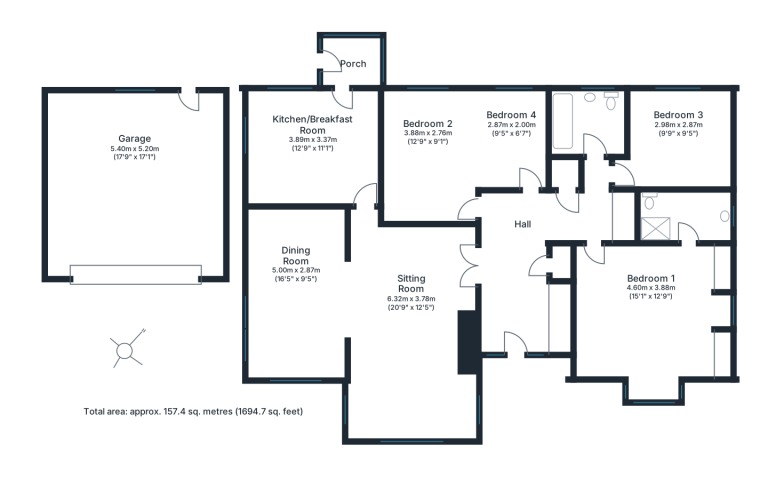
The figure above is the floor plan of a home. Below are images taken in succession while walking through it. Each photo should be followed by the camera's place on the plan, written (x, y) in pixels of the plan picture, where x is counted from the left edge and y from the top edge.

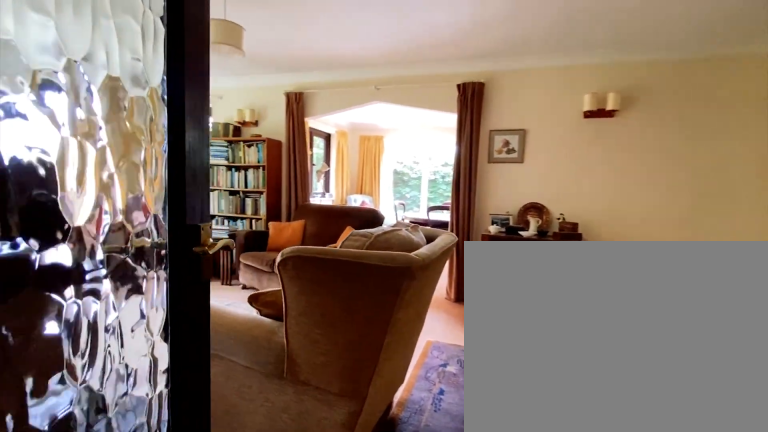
(477, 268)
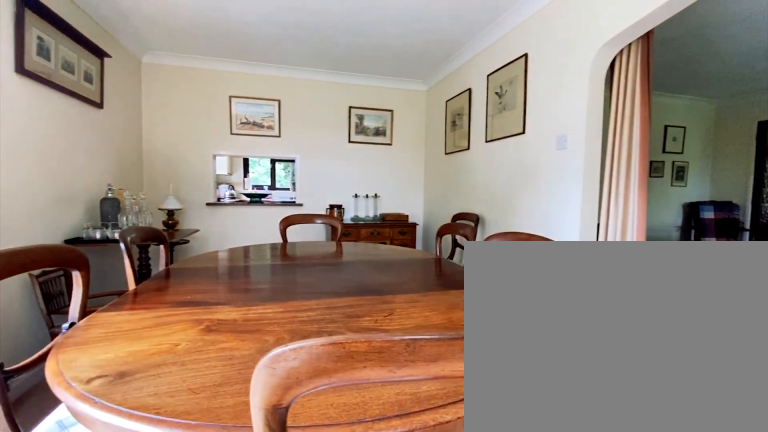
(317, 307)
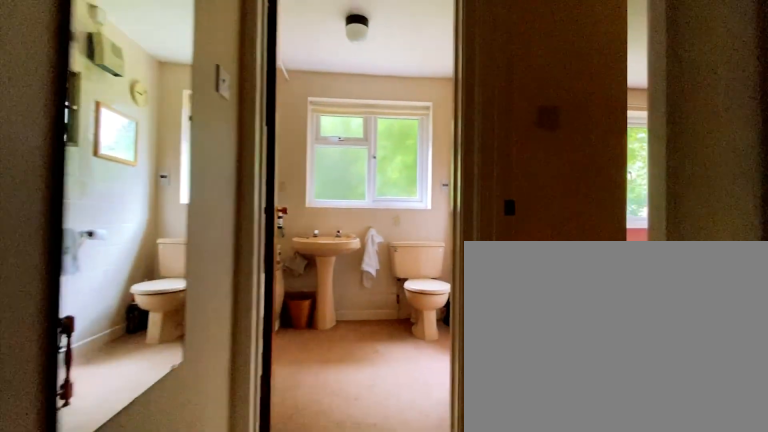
(597, 190)
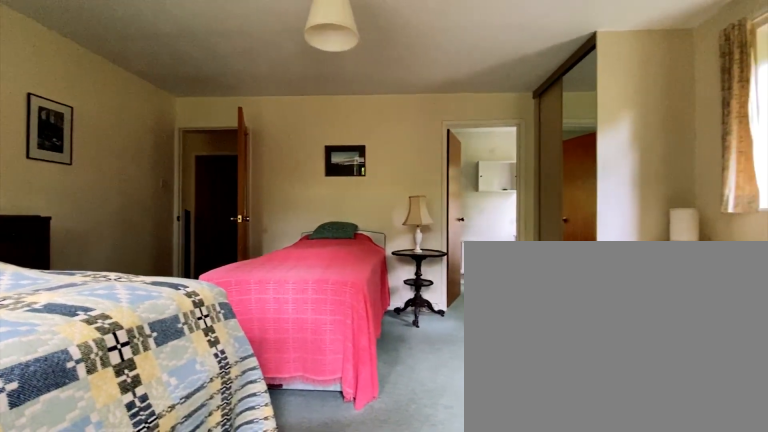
(653, 334)
